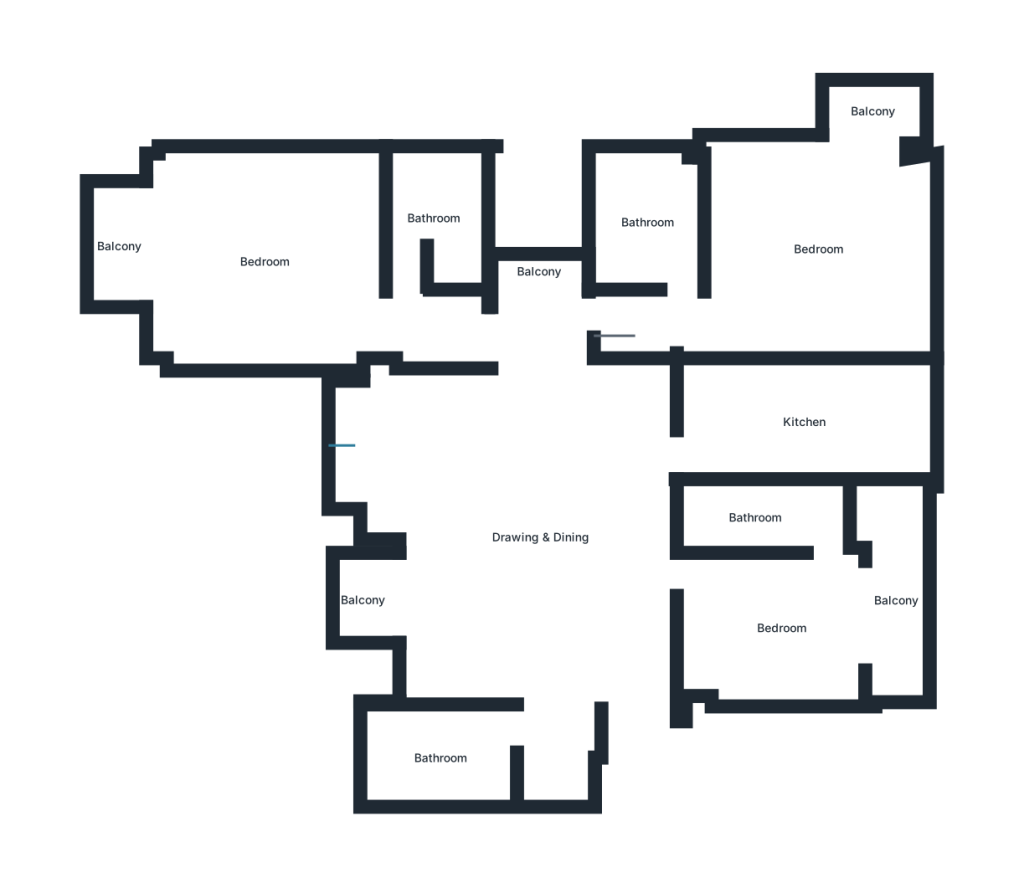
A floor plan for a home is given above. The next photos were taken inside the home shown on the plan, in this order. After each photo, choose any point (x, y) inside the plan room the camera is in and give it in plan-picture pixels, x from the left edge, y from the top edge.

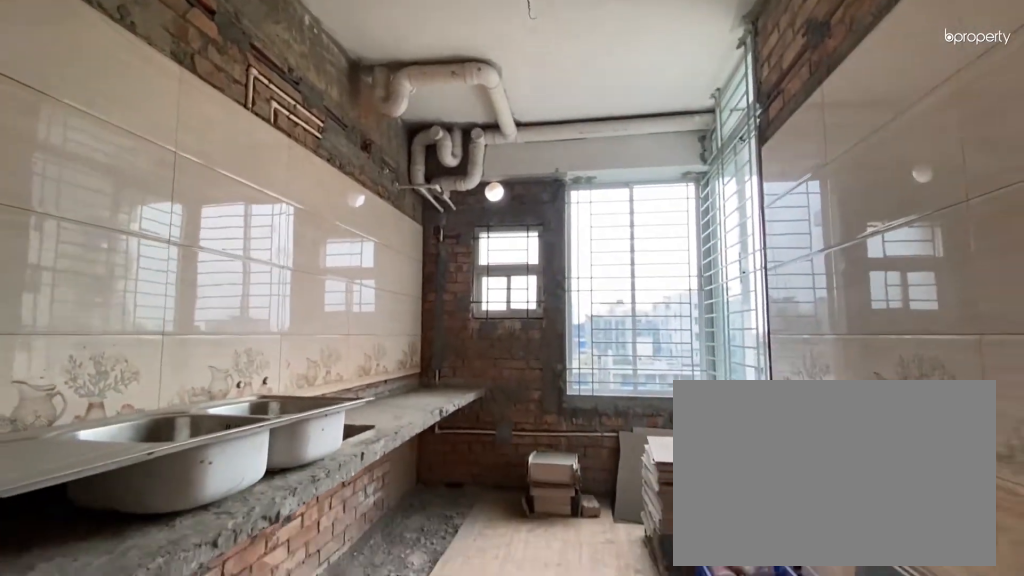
(804, 424)
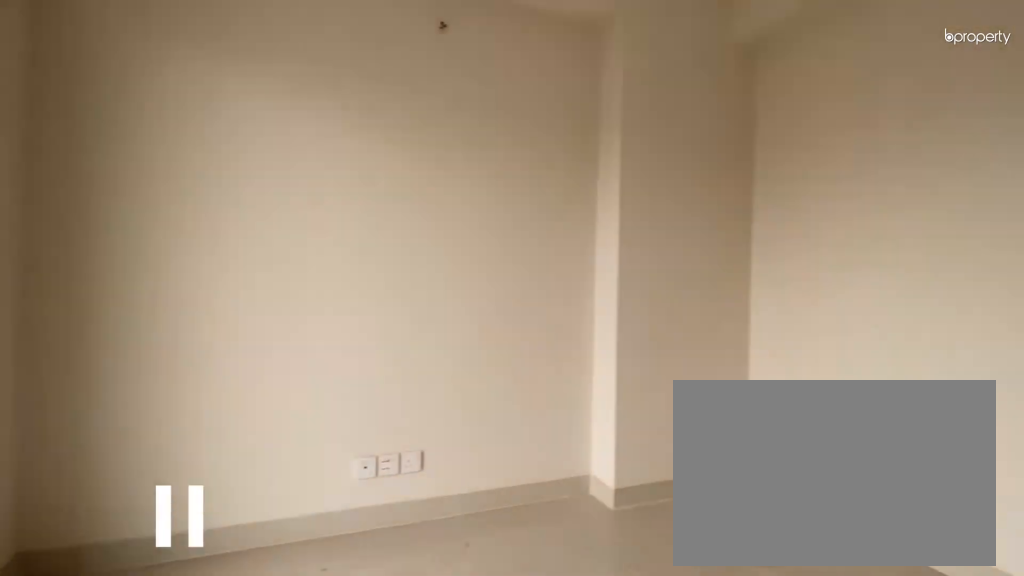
(783, 629)
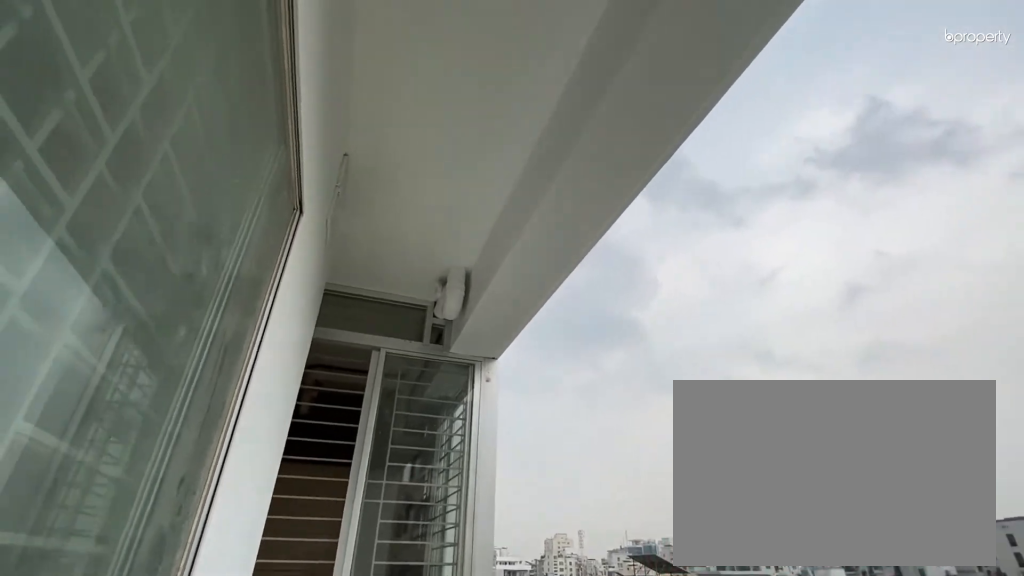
(899, 604)
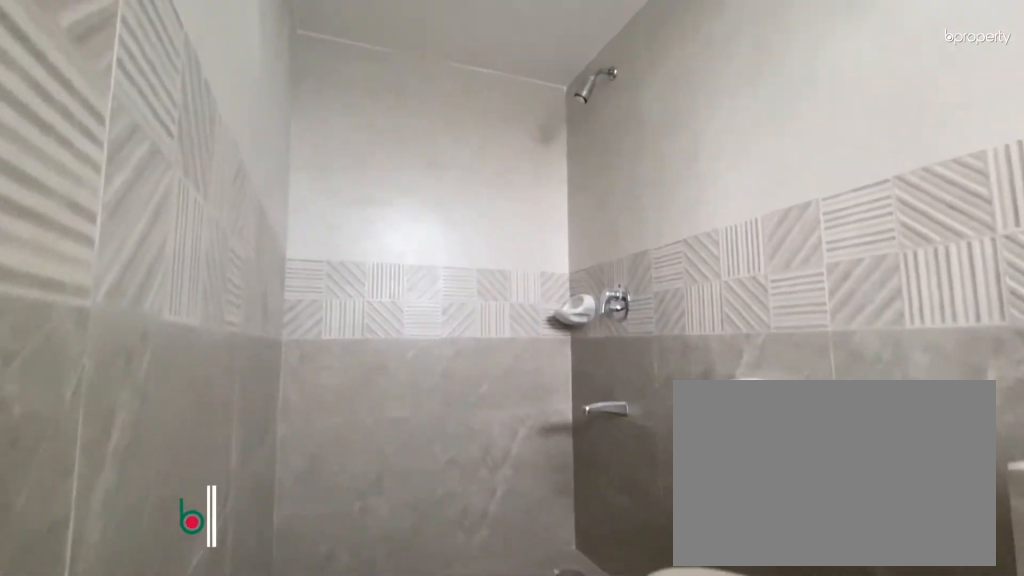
(750, 520)
